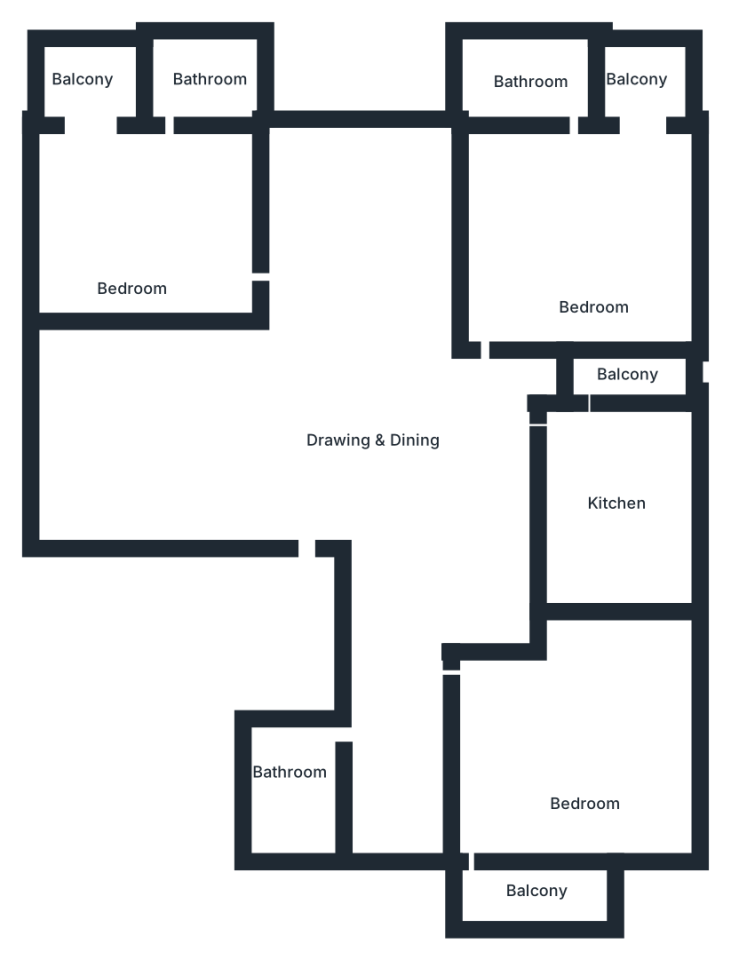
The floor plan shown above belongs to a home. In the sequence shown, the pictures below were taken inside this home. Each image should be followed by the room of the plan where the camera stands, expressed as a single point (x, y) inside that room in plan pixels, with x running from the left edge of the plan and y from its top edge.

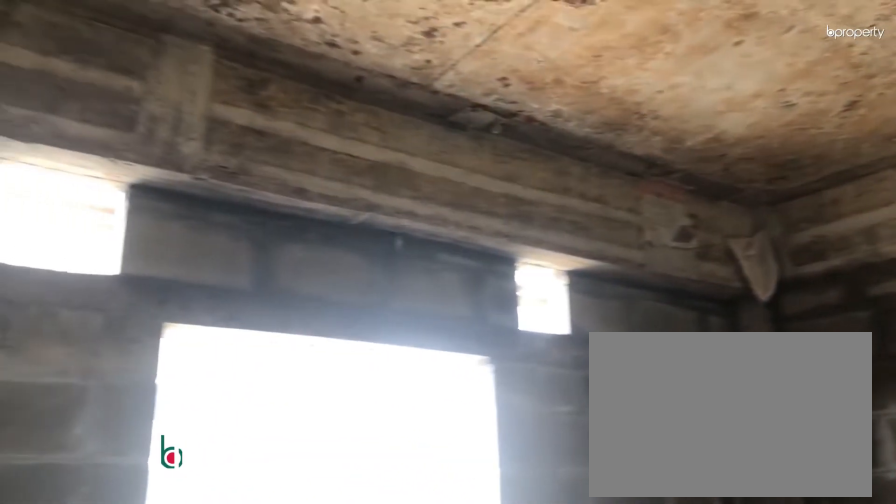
(639, 523)
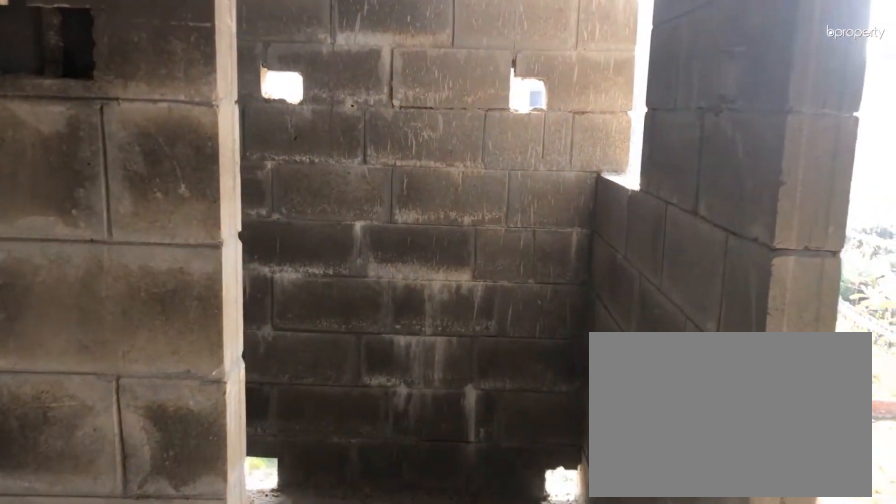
(515, 80)
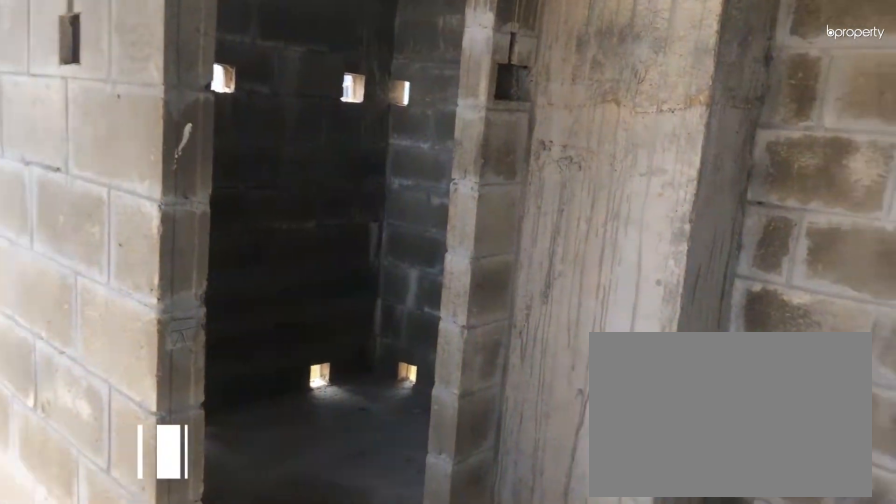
(133, 218)
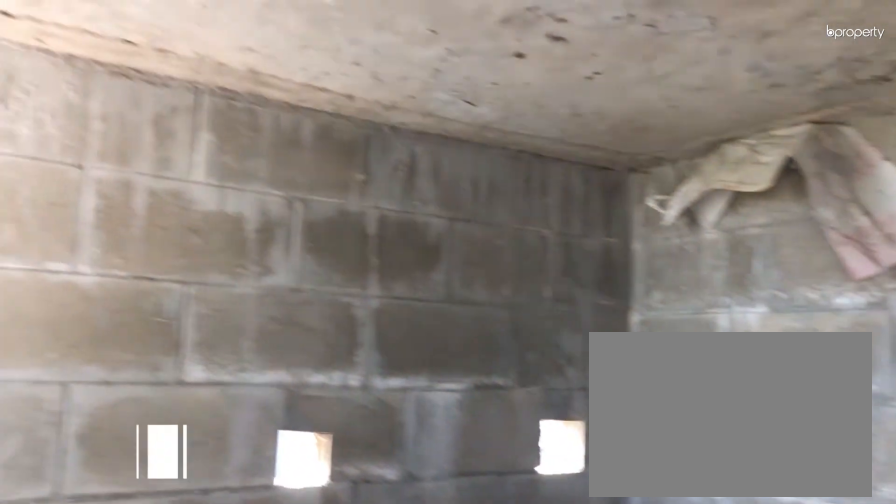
(201, 87)
